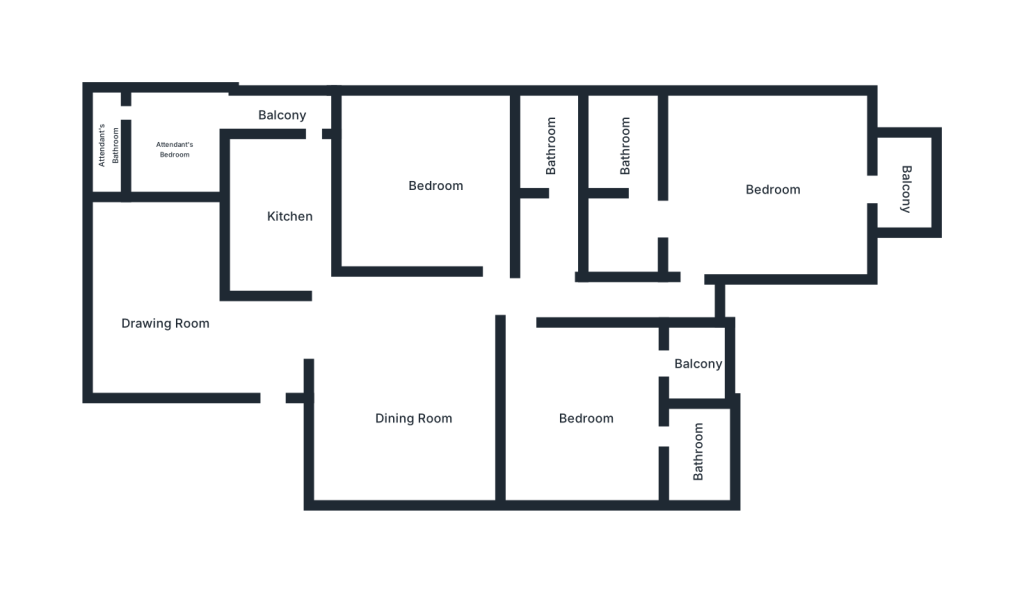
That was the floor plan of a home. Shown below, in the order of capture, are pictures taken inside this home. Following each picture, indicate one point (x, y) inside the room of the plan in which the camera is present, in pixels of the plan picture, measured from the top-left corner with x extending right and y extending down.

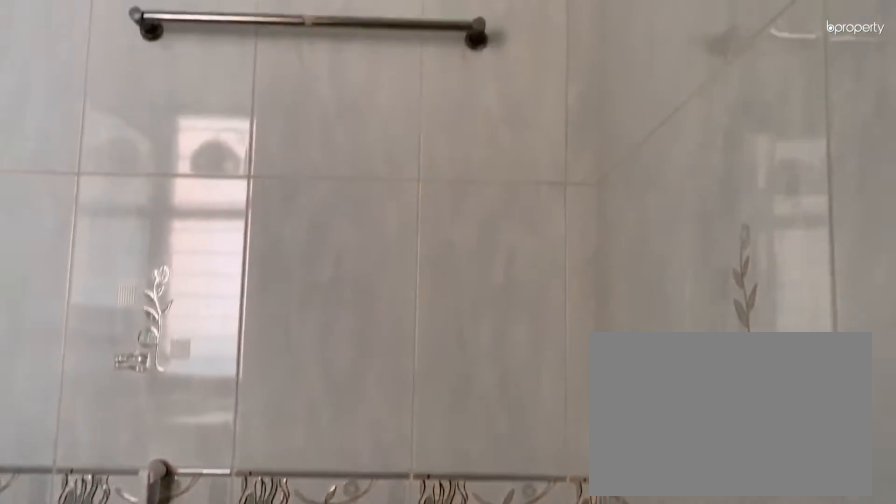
(694, 449)
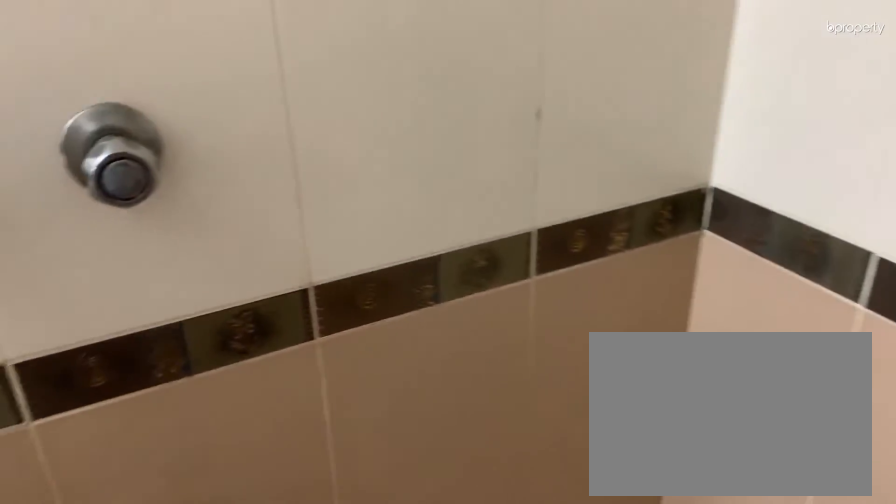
(552, 140)
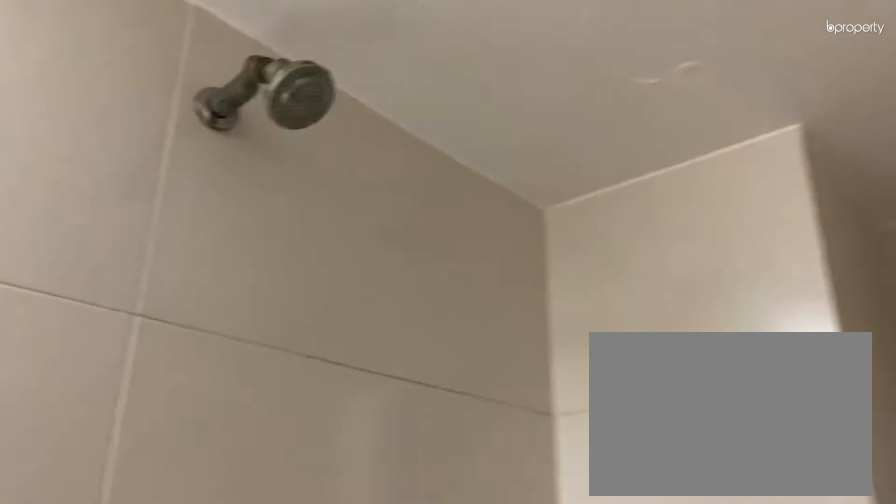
(552, 140)
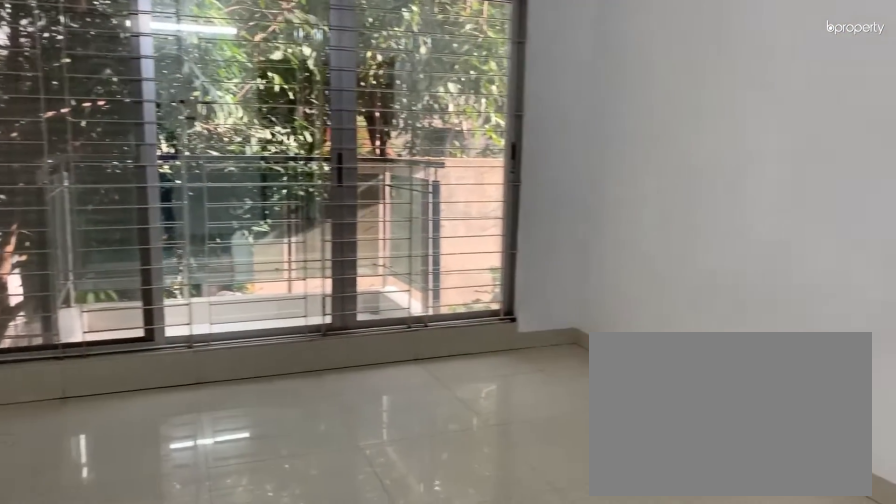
(770, 193)
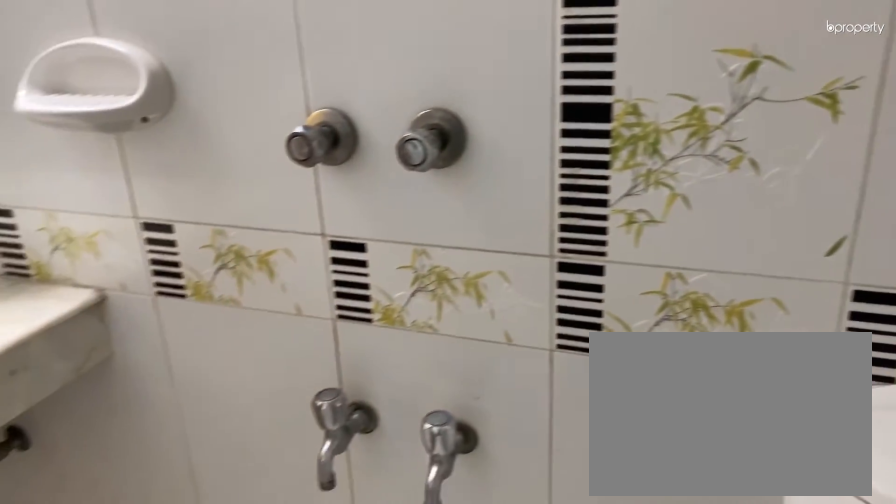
(625, 143)
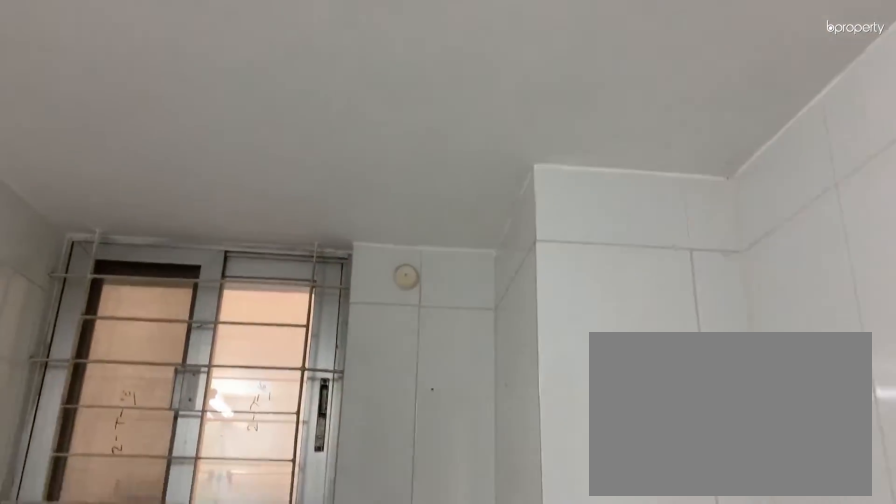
(625, 143)
